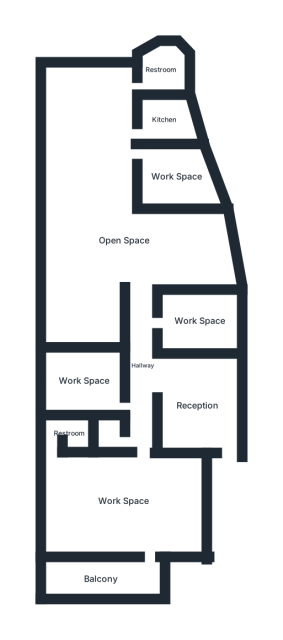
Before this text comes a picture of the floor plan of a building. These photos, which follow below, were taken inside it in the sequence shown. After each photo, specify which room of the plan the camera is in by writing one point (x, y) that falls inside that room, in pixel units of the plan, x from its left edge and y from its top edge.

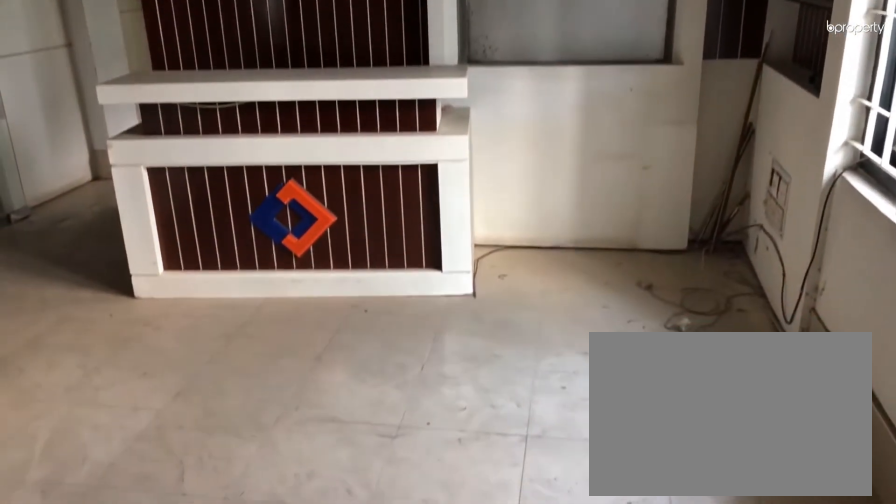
(197, 404)
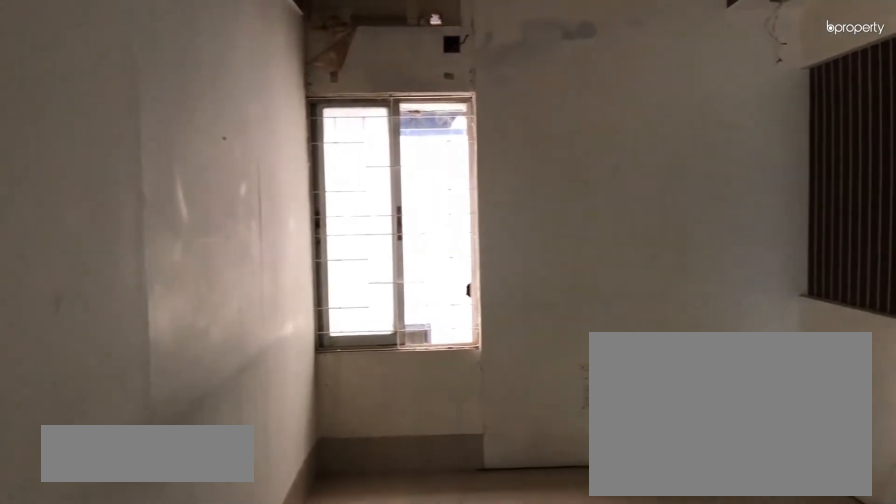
(85, 383)
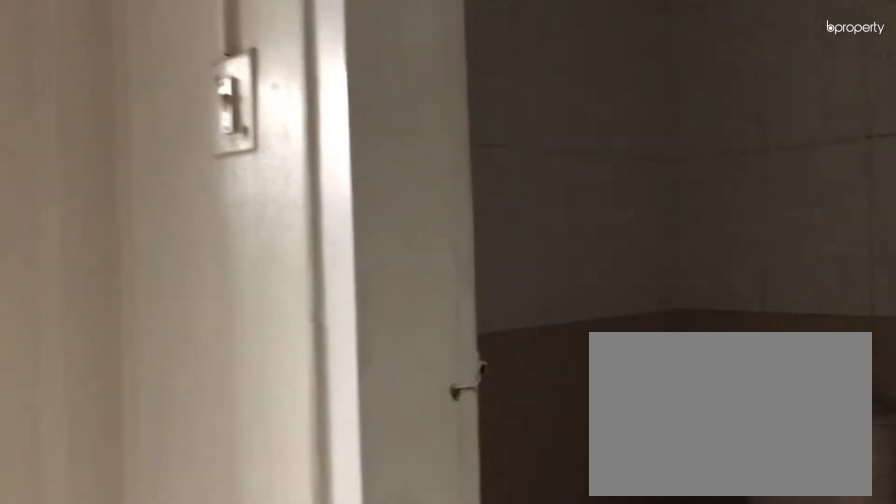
(110, 436)
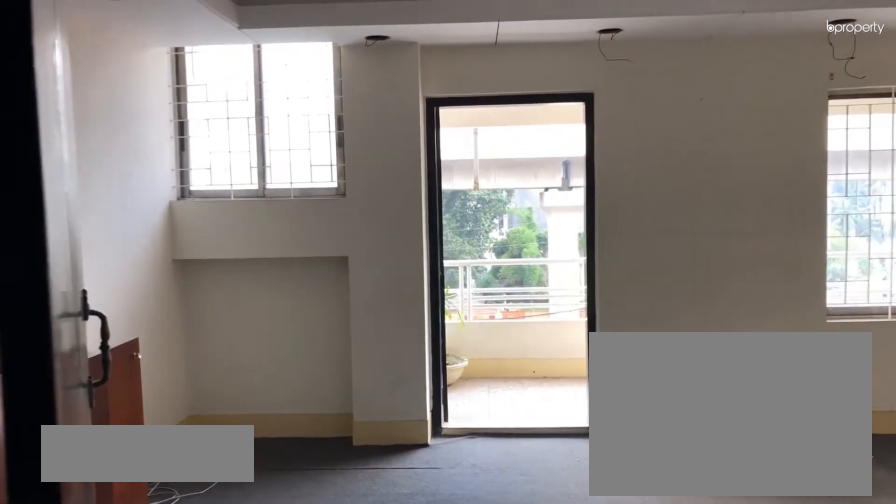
(123, 502)
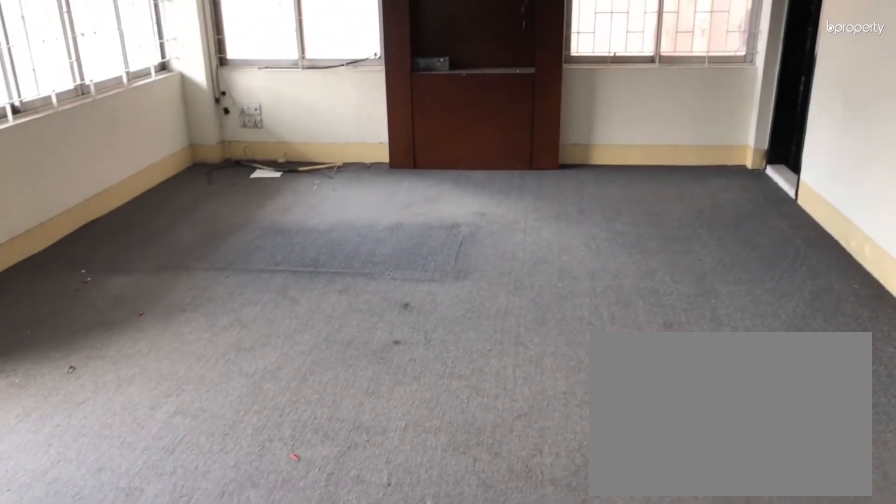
(123, 502)
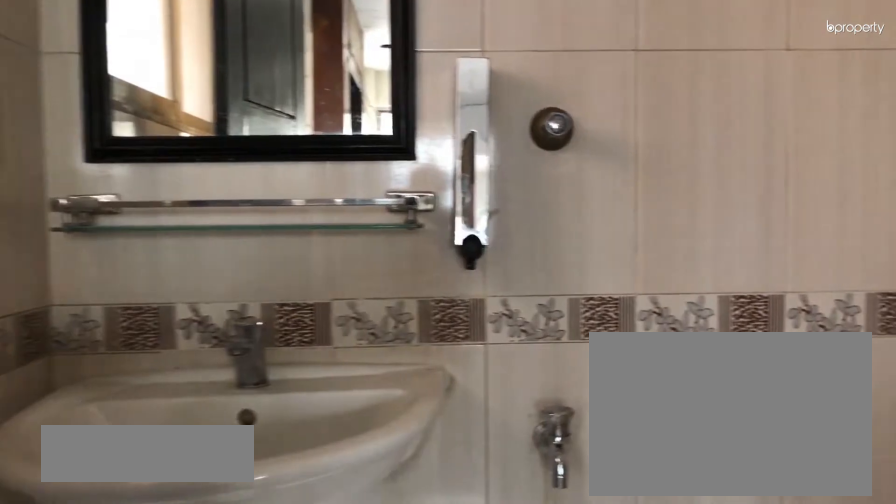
(66, 436)
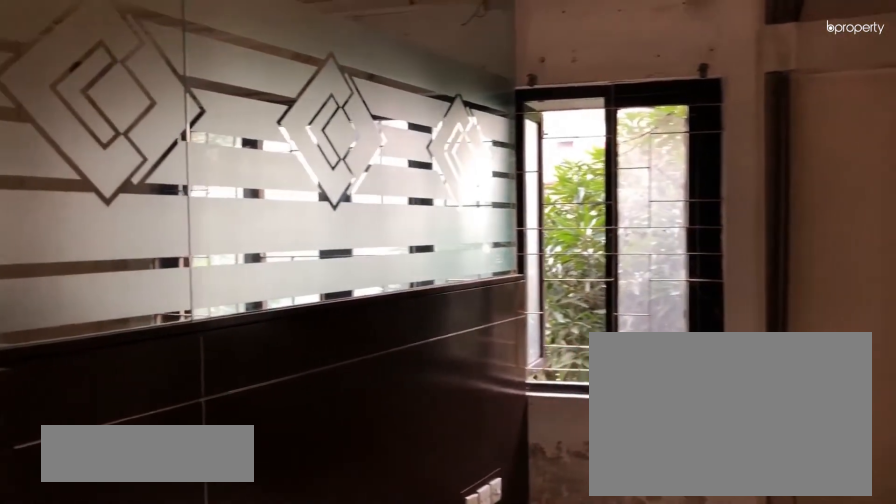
(199, 320)
